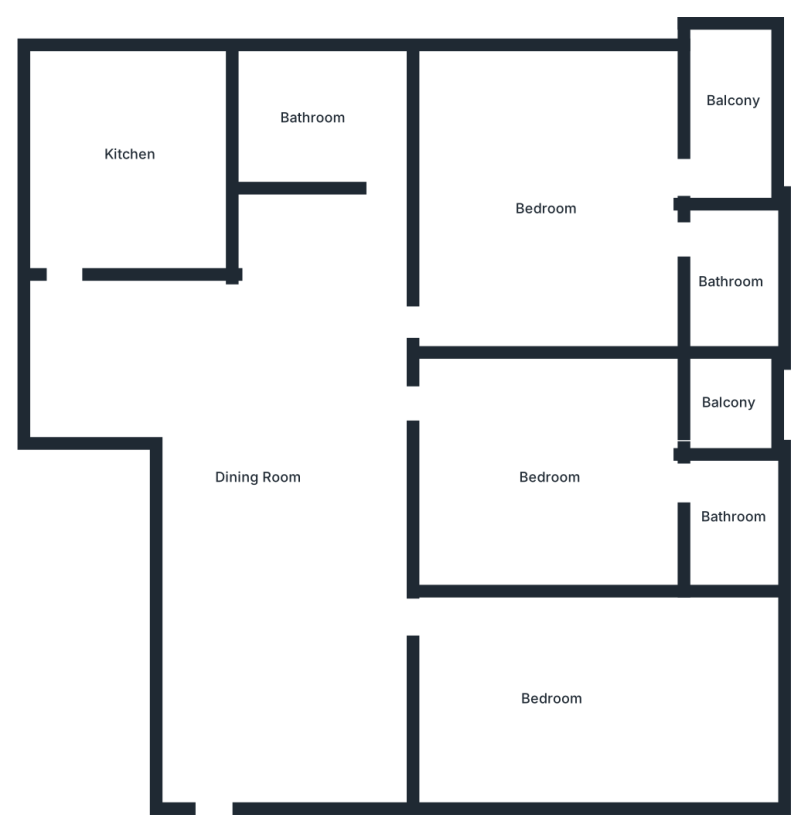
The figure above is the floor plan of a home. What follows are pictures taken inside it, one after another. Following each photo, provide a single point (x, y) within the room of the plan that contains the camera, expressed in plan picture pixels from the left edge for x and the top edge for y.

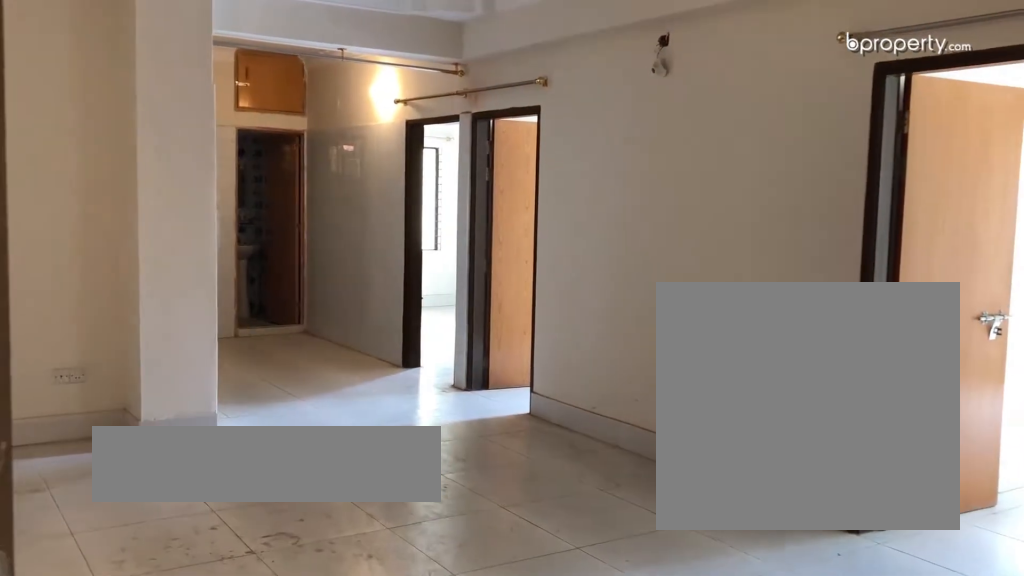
(269, 490)
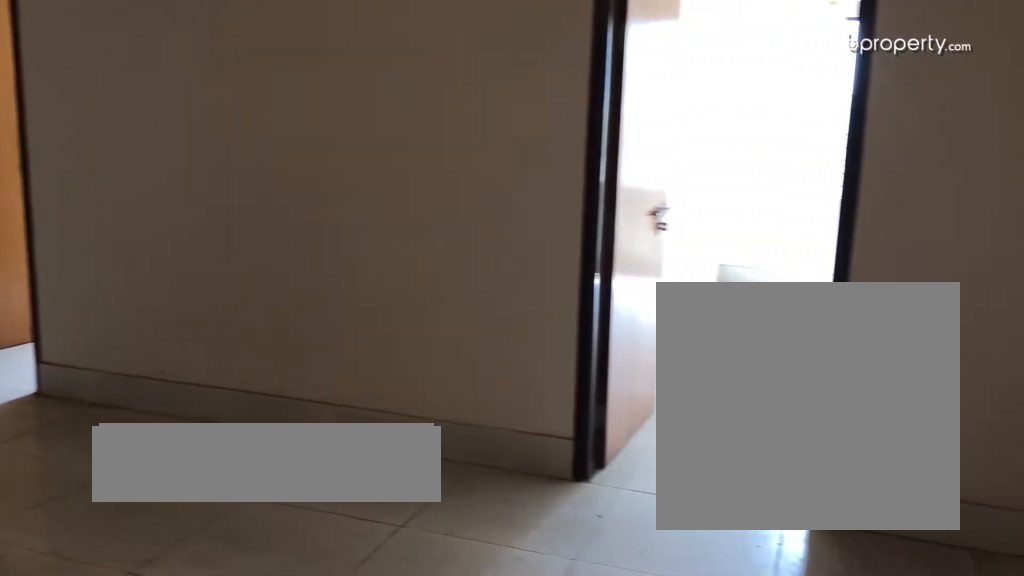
(269, 490)
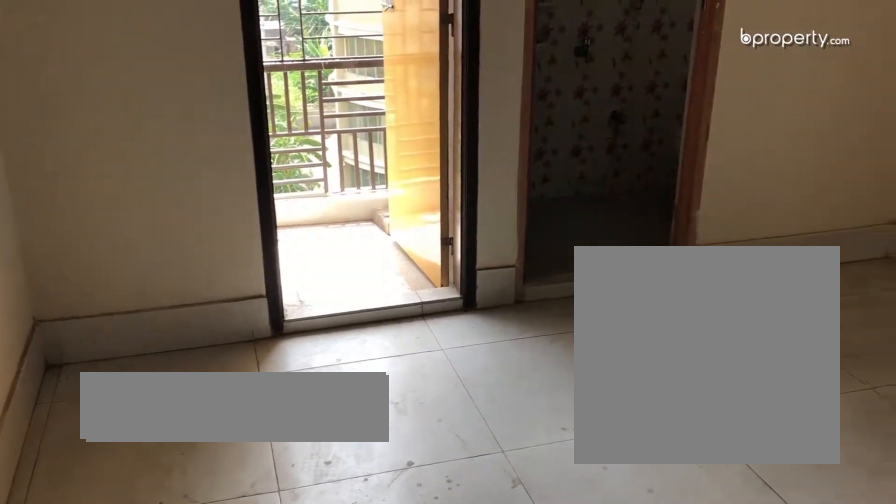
(553, 476)
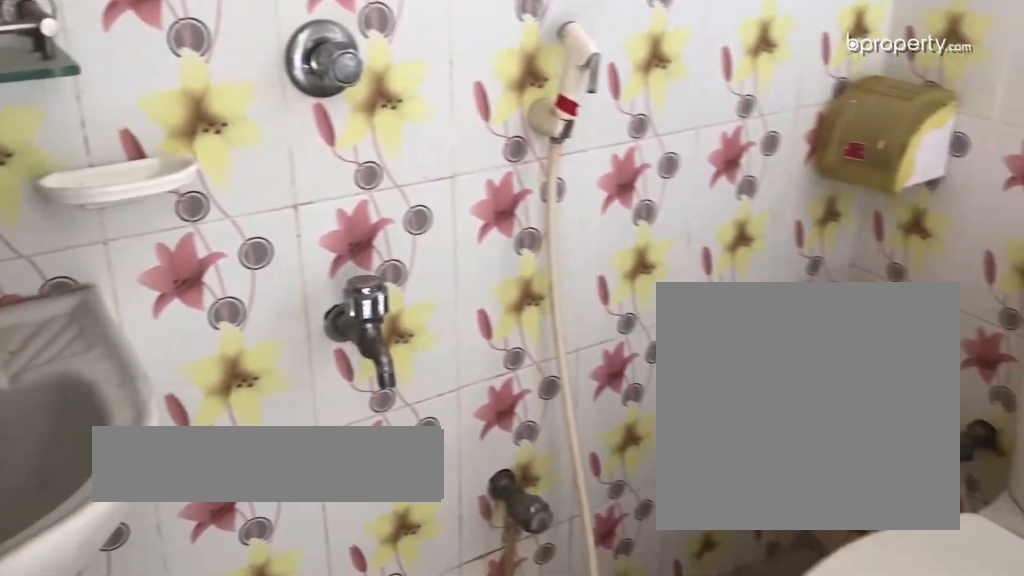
(734, 523)
